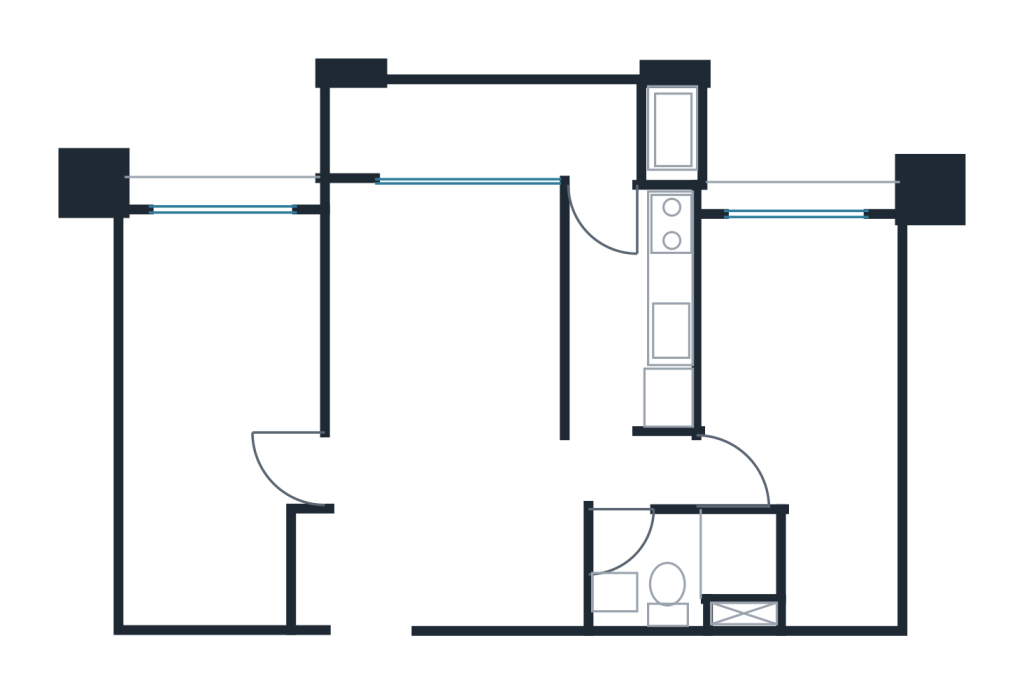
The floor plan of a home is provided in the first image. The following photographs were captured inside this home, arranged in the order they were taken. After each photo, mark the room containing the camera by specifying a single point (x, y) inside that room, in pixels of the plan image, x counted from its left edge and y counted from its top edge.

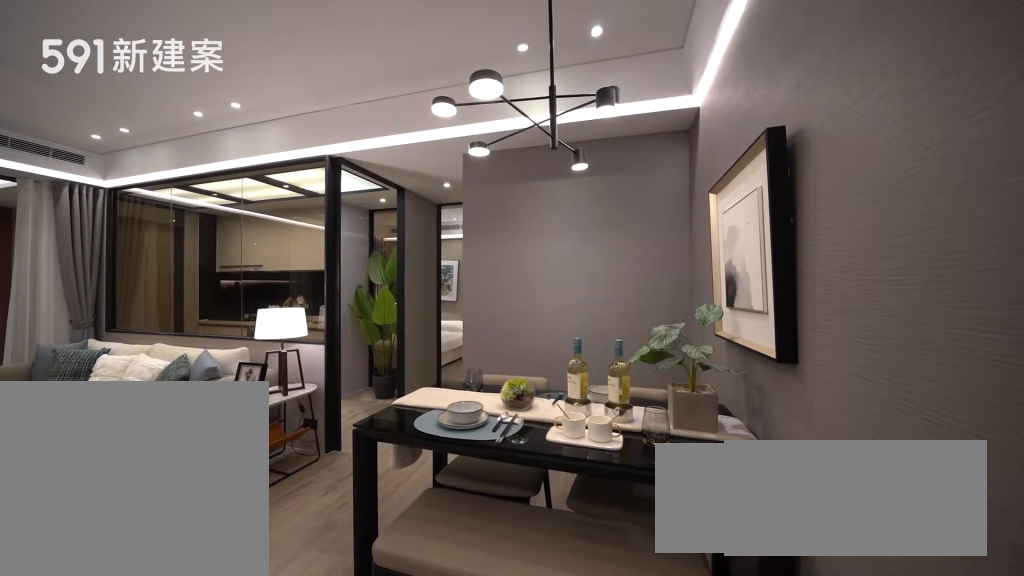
(507, 548)
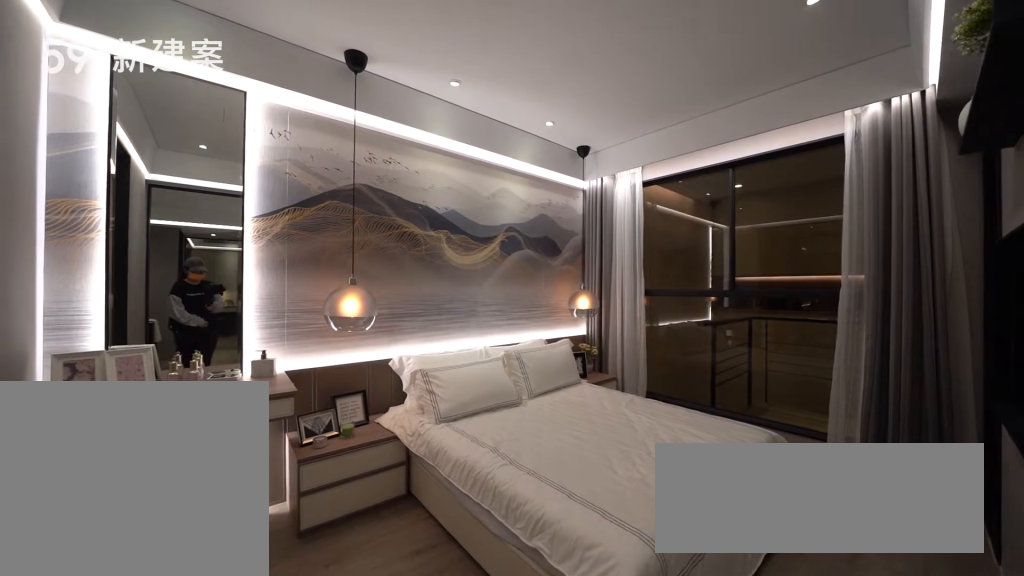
(220, 409)
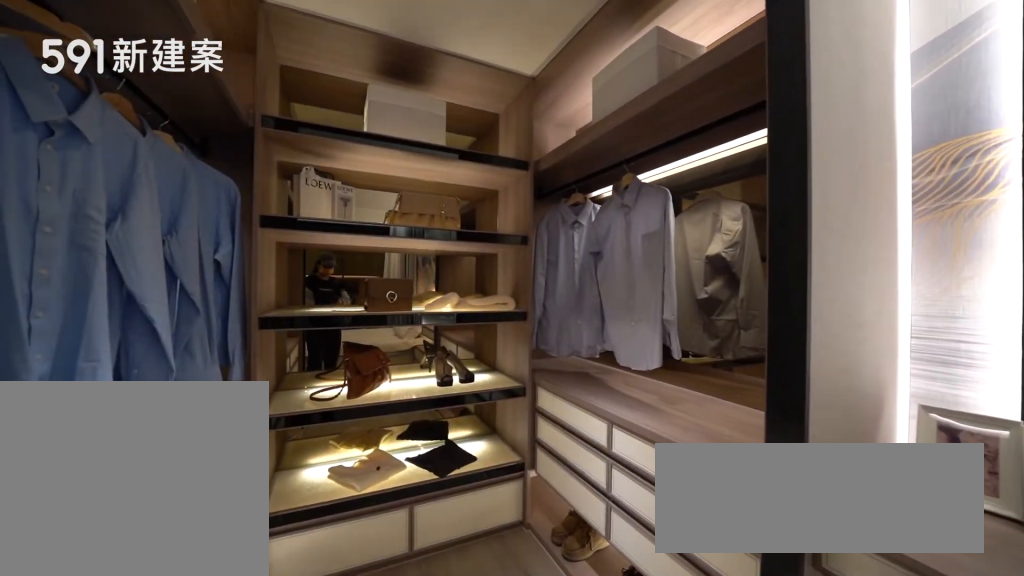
(220, 409)
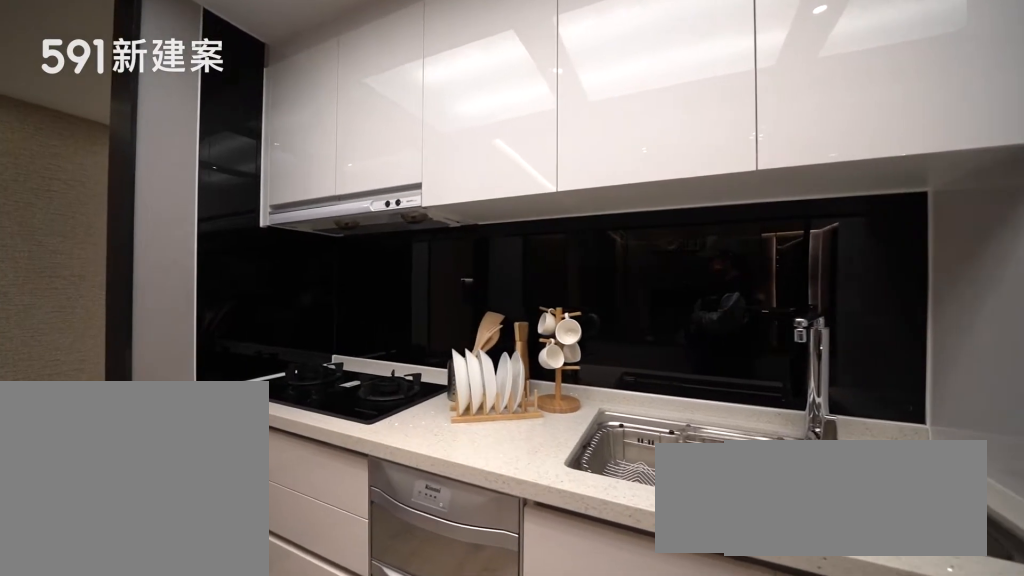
(634, 305)
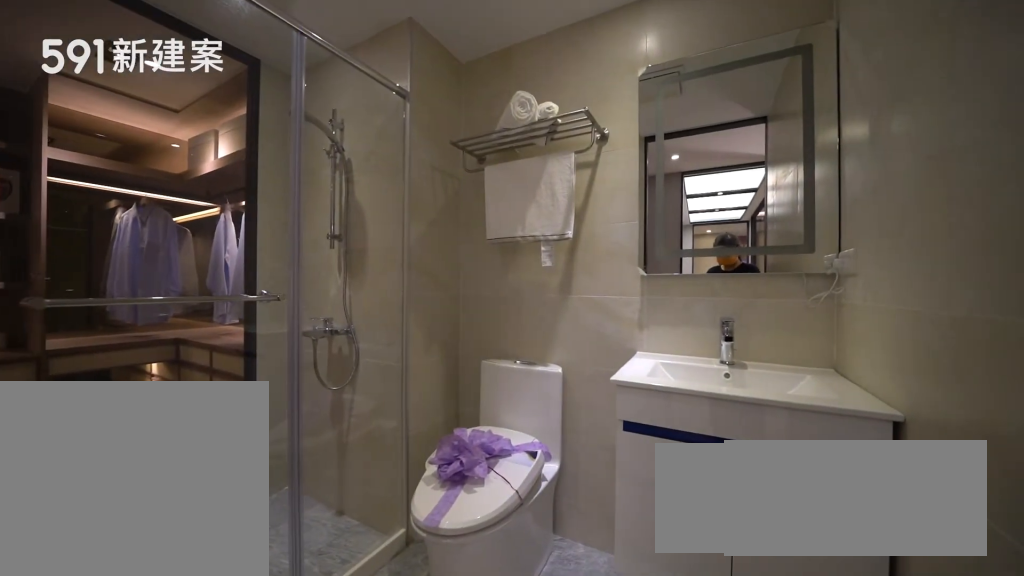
(690, 573)
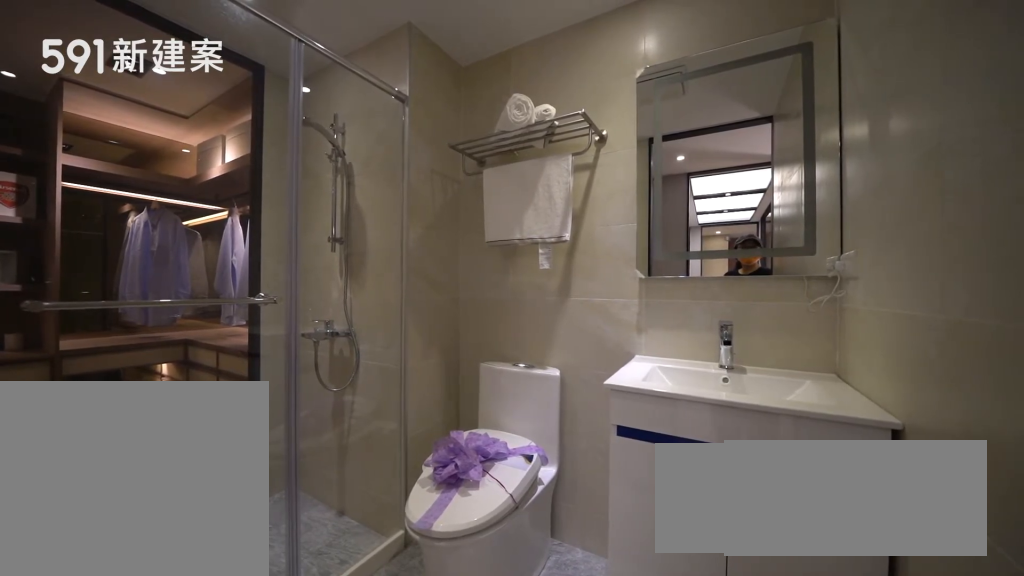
(690, 573)
